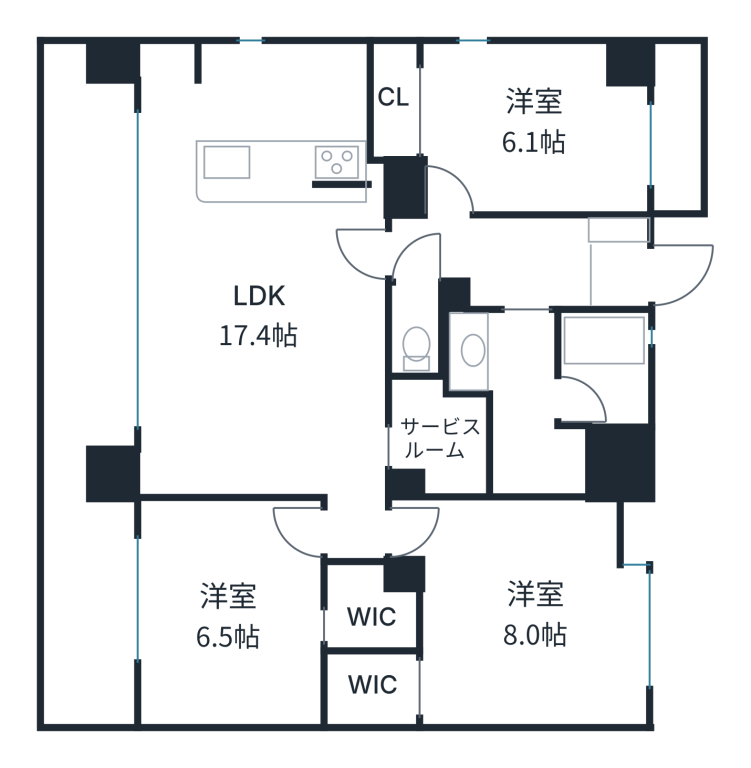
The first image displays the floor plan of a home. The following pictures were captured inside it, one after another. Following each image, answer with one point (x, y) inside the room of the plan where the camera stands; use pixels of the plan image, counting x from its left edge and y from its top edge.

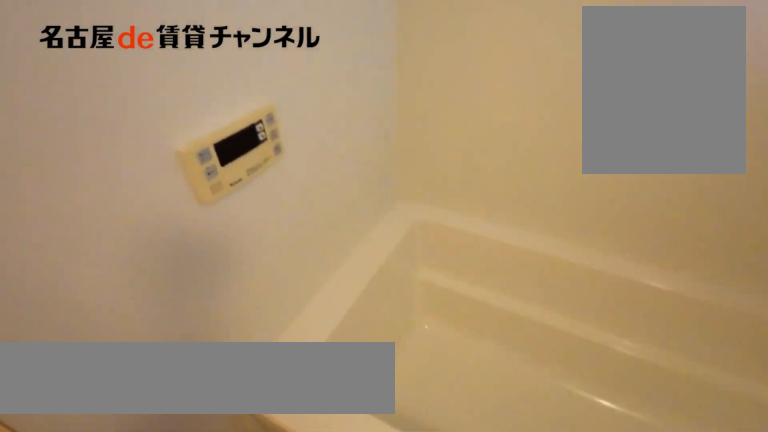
(601, 367)
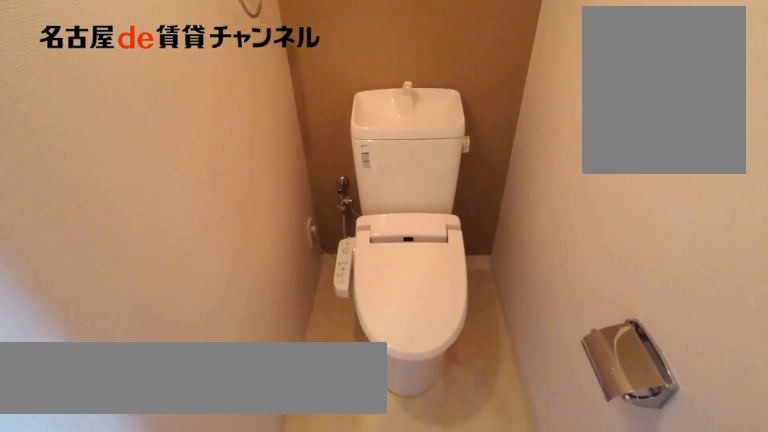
(416, 329)
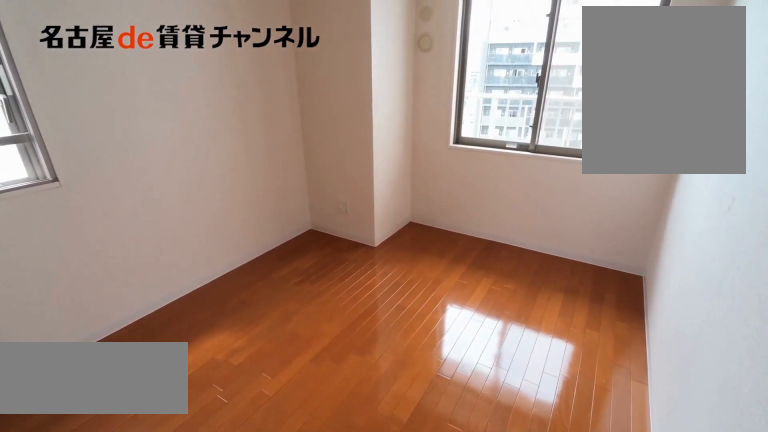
(509, 127)
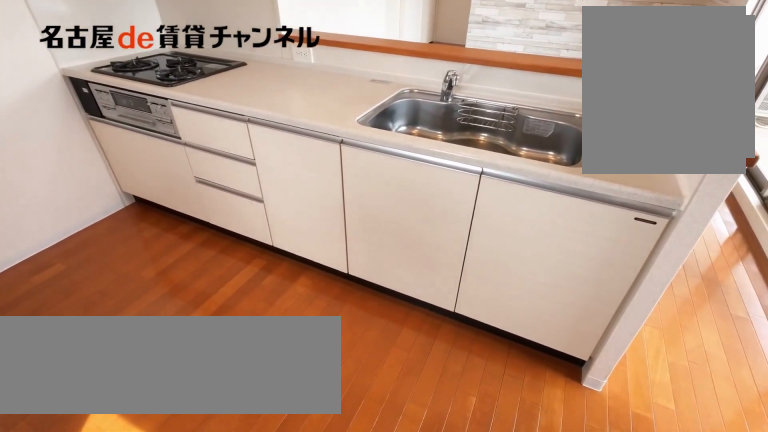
(258, 268)
